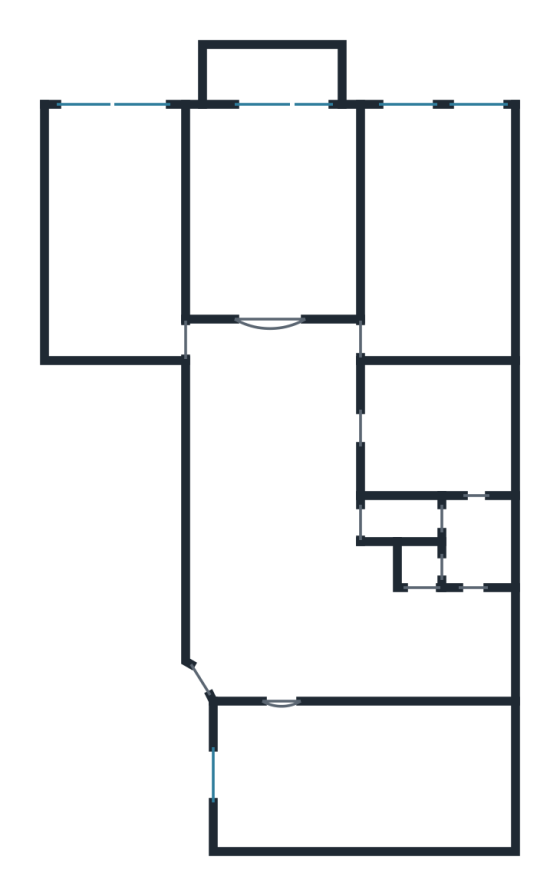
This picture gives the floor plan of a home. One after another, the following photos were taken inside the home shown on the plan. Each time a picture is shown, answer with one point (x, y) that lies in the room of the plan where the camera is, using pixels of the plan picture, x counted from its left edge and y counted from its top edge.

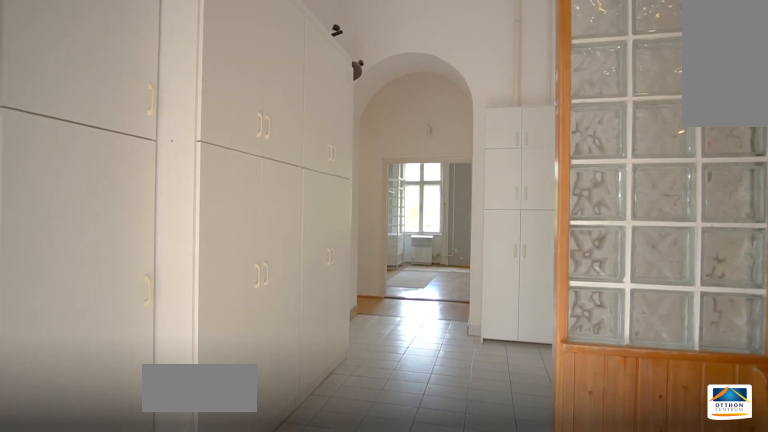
(279, 544)
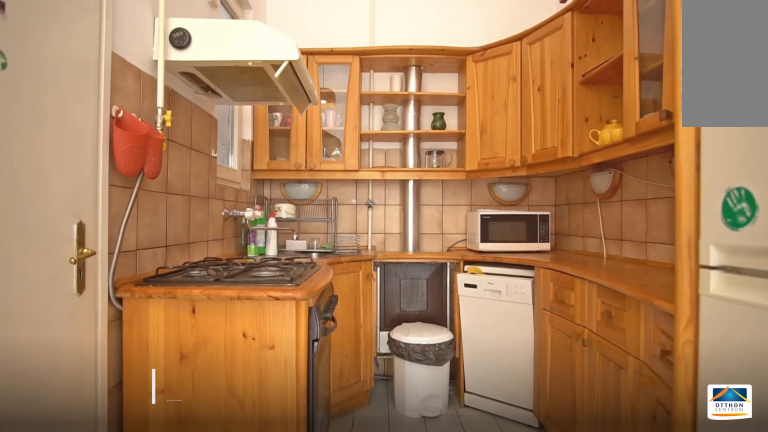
(483, 651)
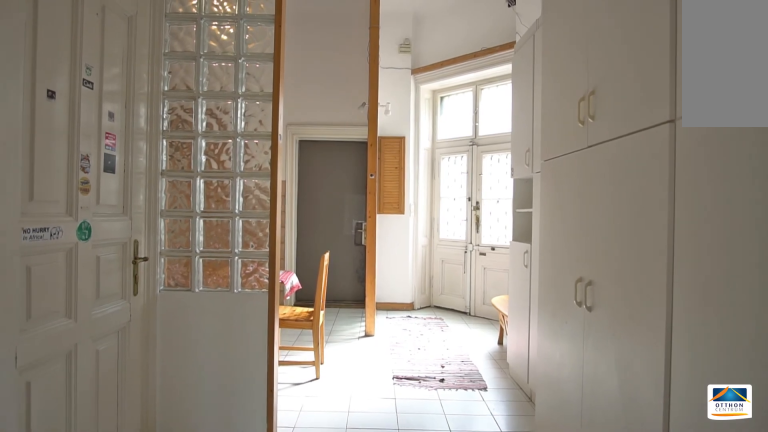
(282, 536)
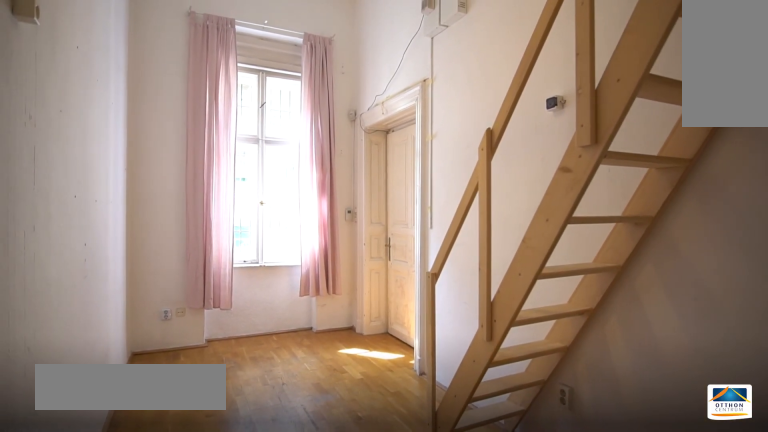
(347, 782)
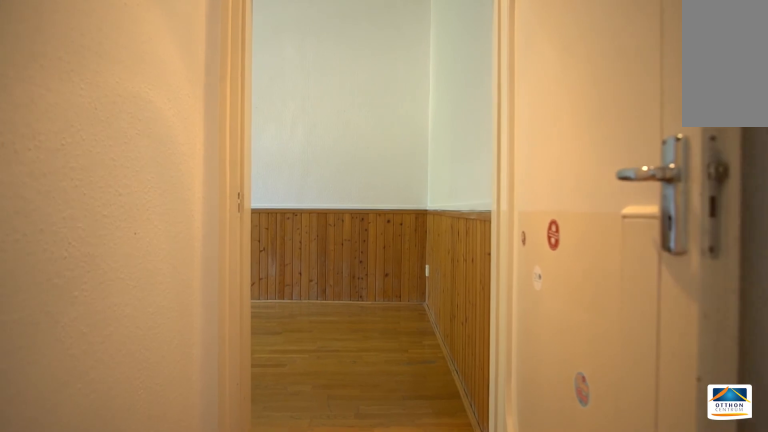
(451, 241)
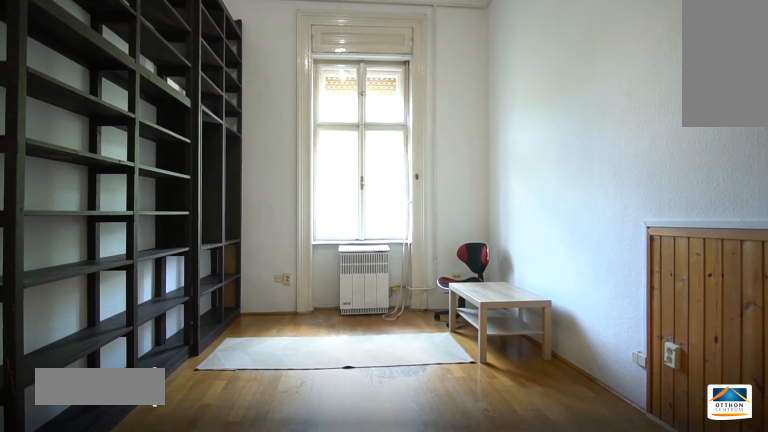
(451, 241)
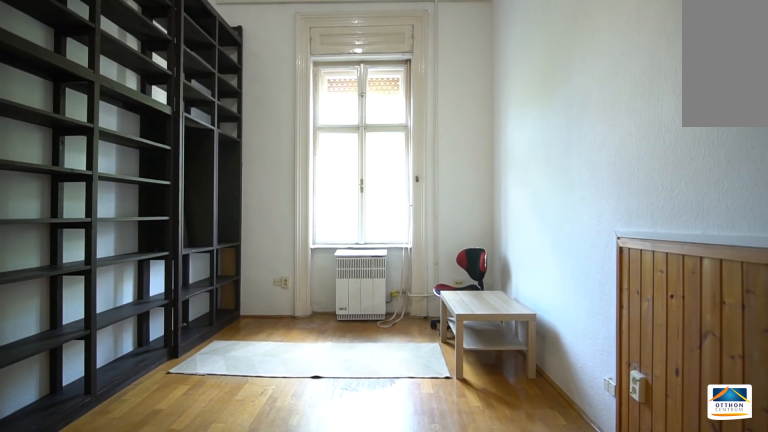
(451, 242)
